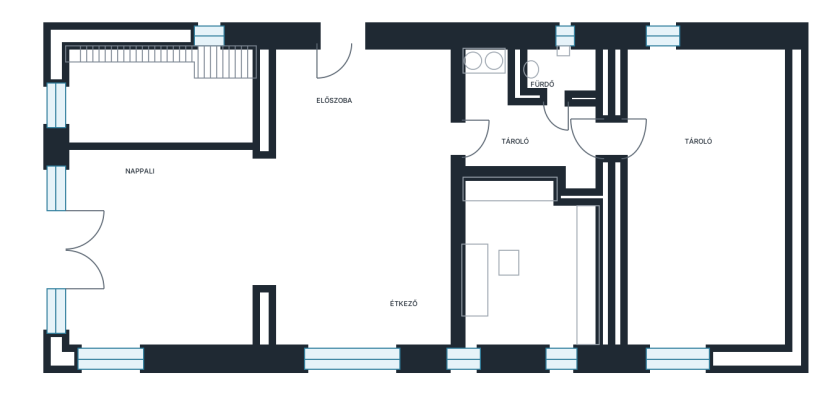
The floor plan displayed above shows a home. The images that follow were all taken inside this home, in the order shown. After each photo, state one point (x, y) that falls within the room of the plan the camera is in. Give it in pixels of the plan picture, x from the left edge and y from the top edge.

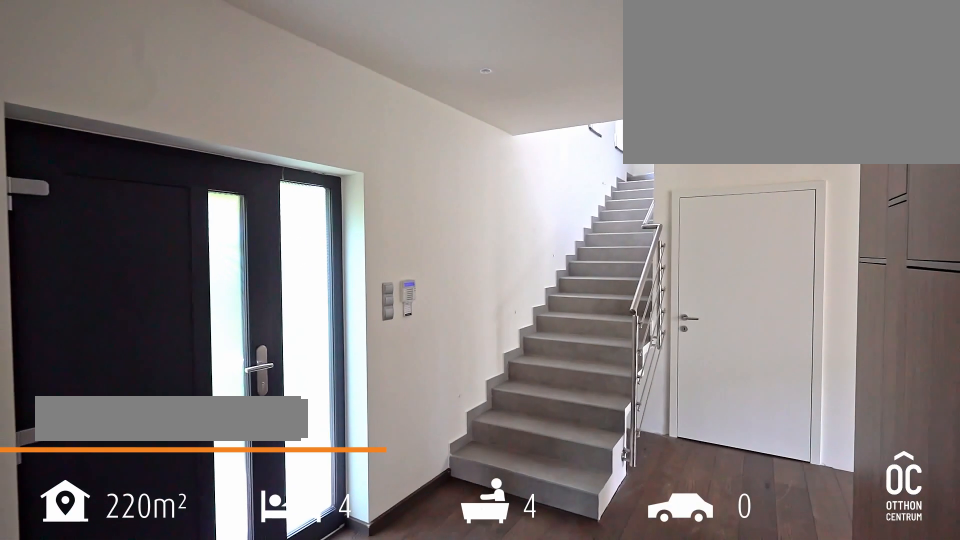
(356, 99)
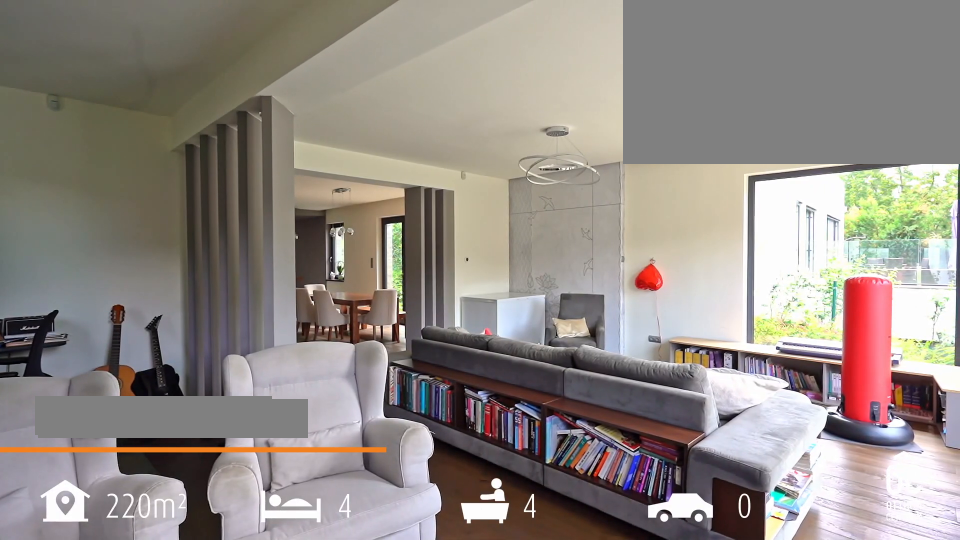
(161, 217)
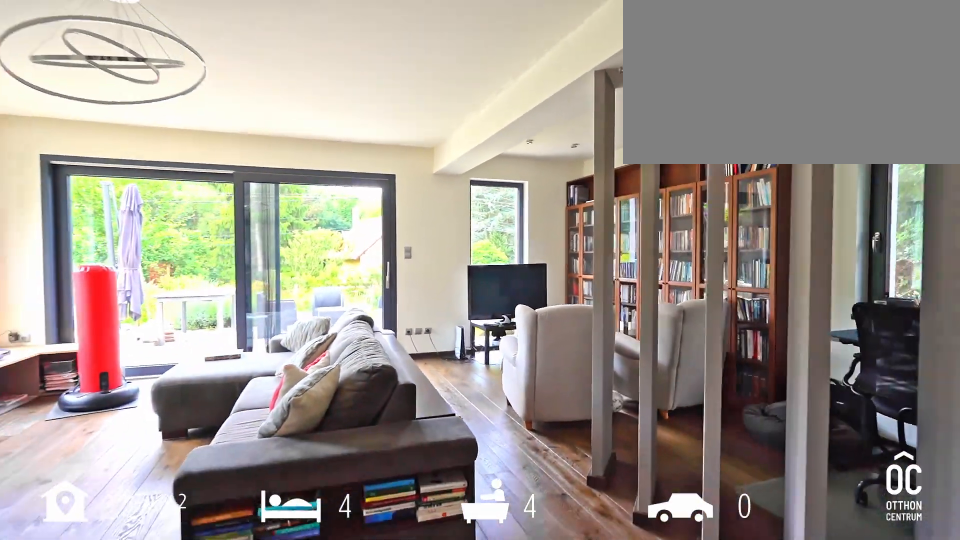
(162, 217)
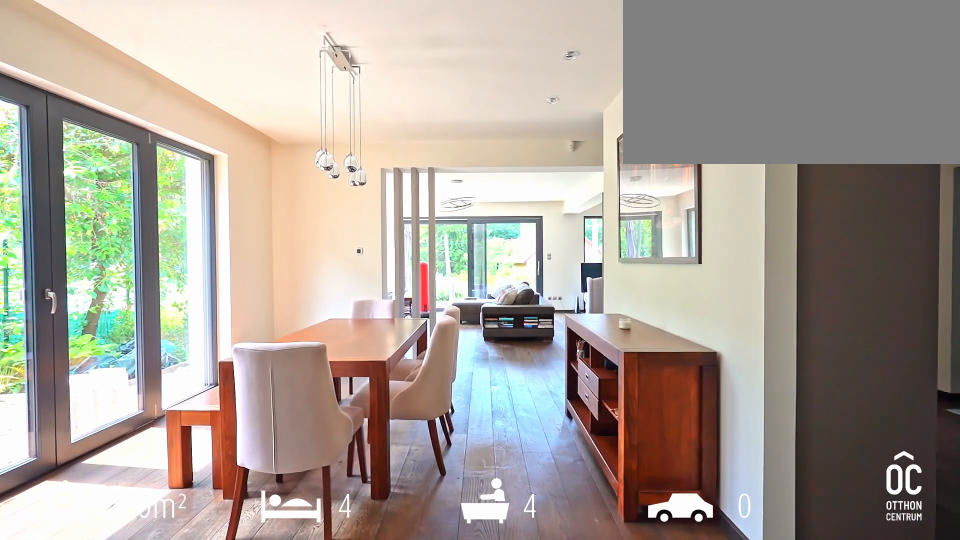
(360, 267)
